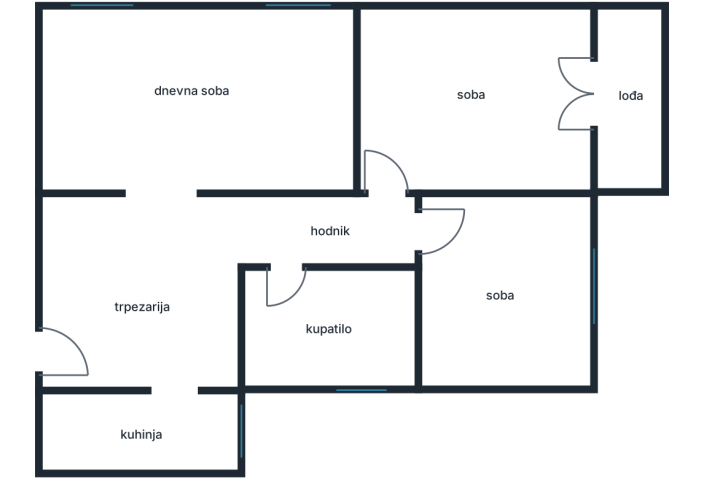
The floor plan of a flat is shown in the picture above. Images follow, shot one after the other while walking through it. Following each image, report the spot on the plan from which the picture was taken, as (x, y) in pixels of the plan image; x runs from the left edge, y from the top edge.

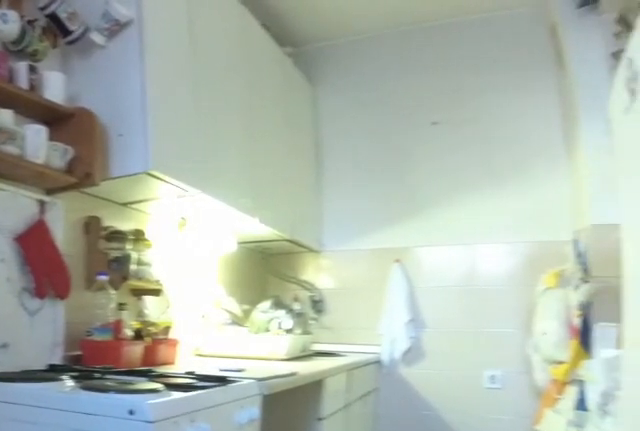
(189, 408)
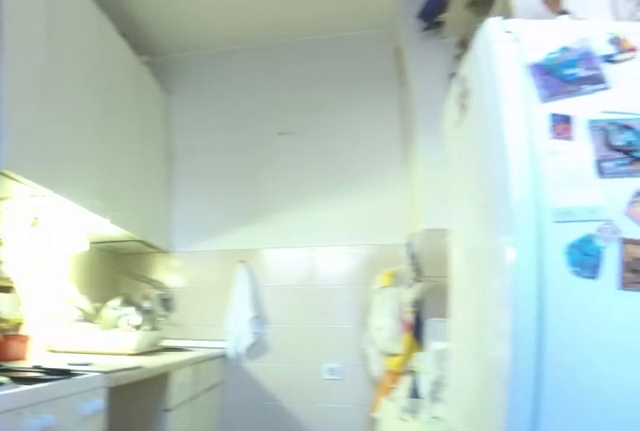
(192, 412)
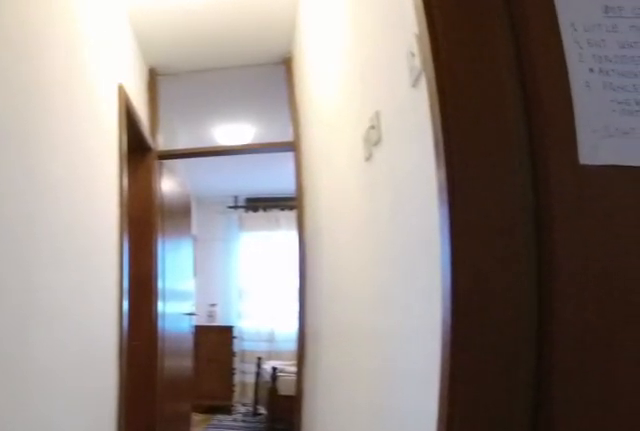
(208, 229)
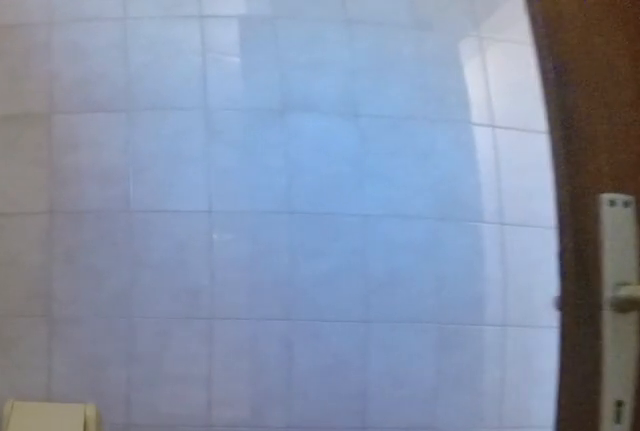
(331, 329)
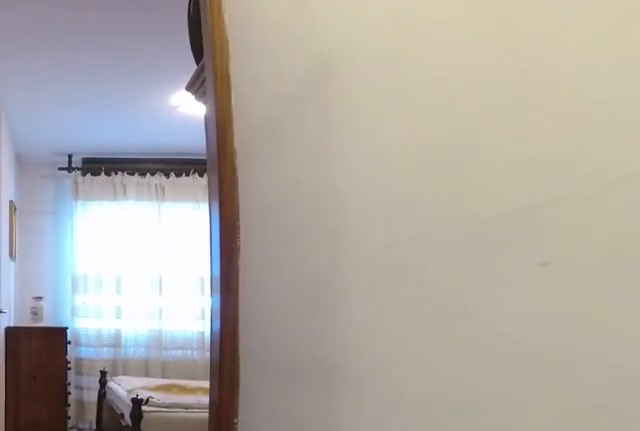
(320, 236)
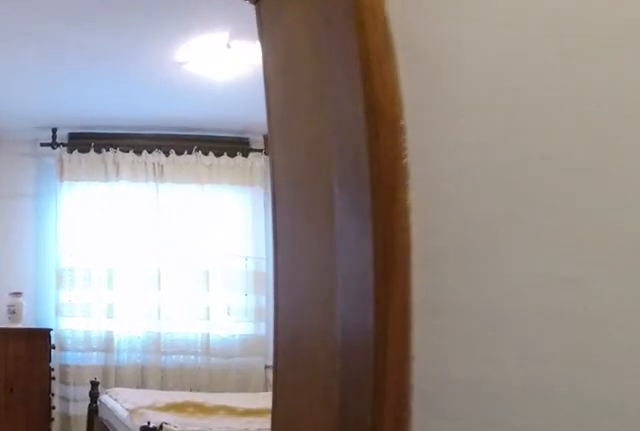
(342, 236)
